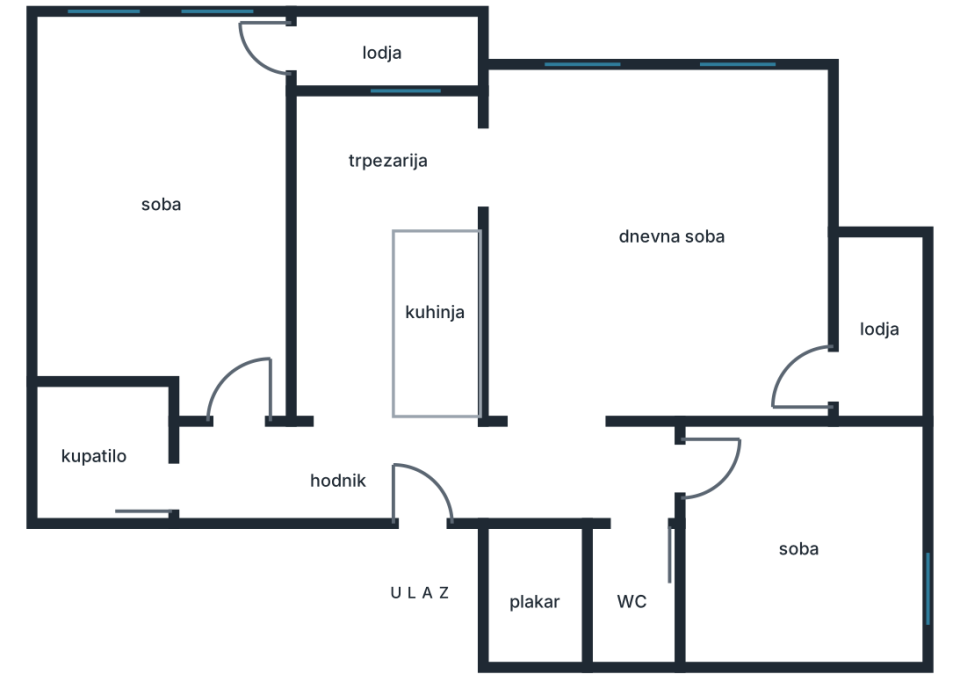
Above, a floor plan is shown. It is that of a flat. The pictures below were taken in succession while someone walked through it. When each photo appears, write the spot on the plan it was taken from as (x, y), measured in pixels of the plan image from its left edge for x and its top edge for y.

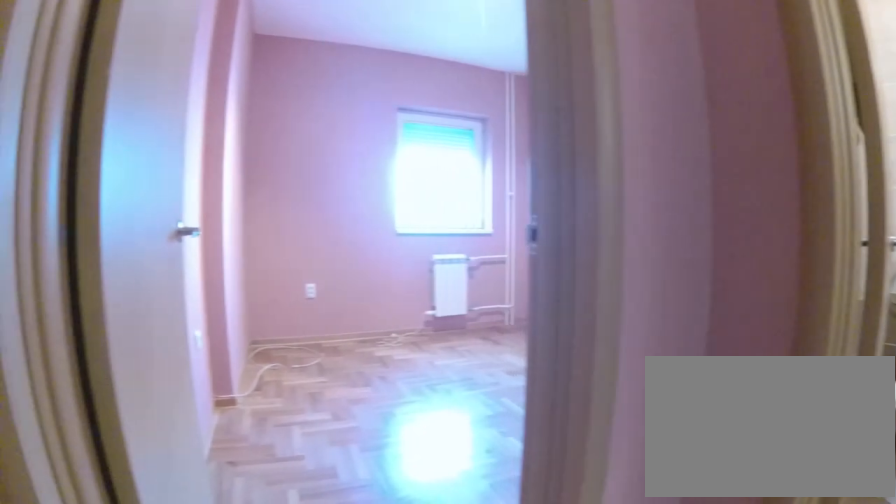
(572, 484)
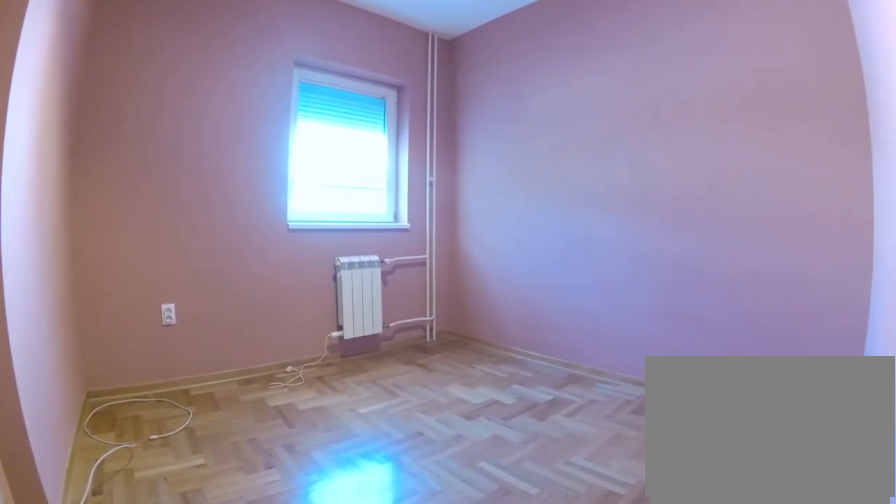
(692, 470)
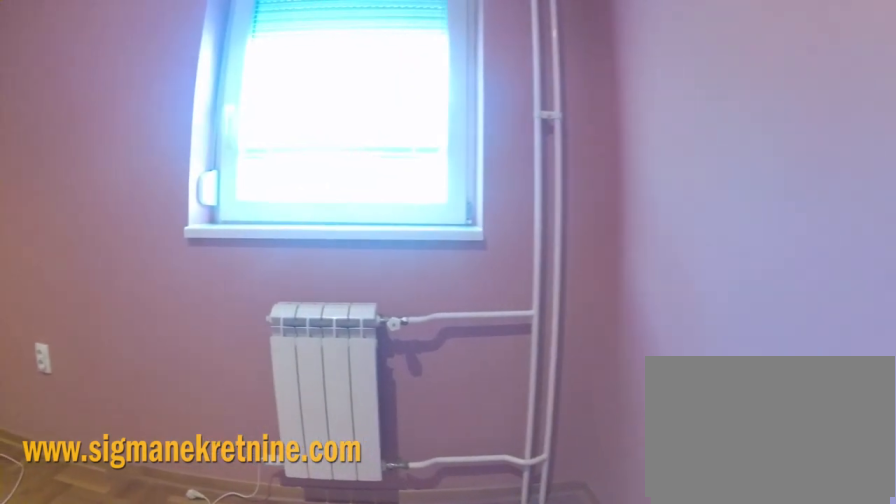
(805, 614)
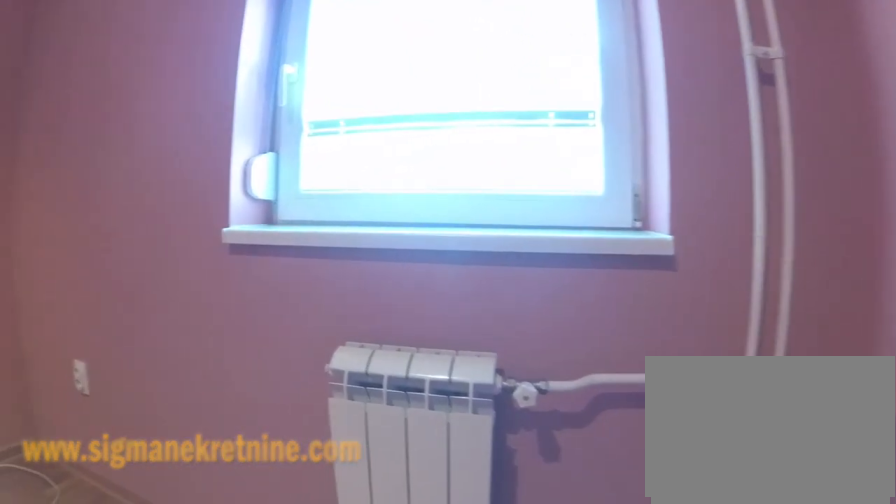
(847, 628)
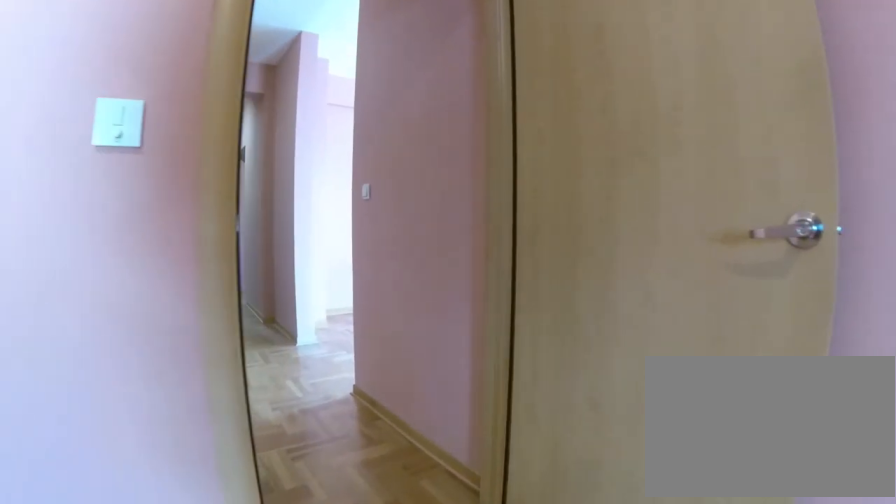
(739, 506)
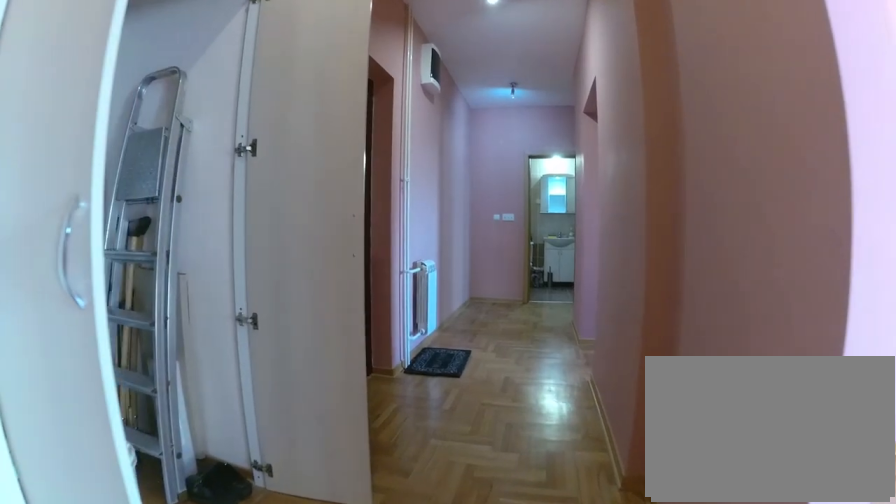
(583, 470)
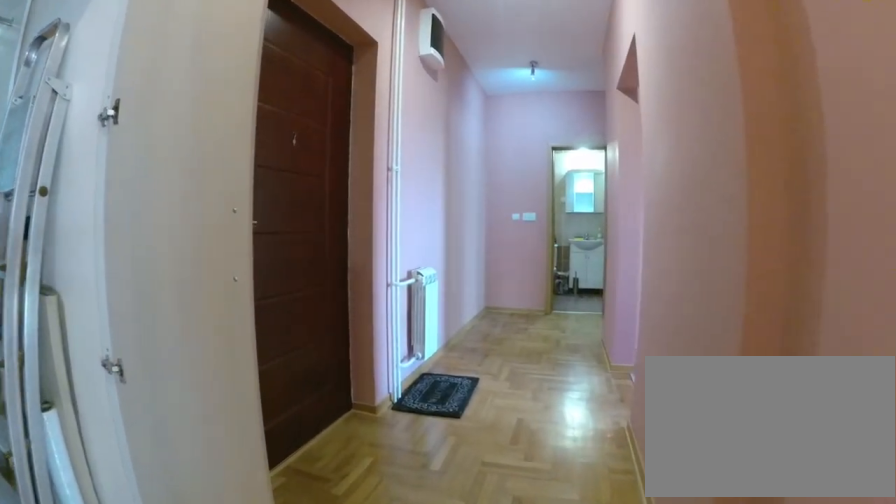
(553, 470)
